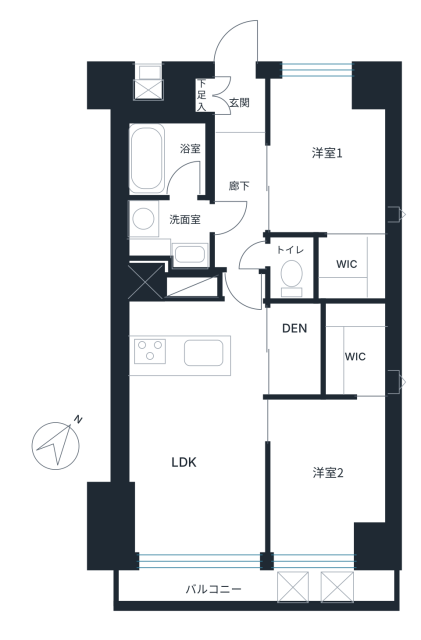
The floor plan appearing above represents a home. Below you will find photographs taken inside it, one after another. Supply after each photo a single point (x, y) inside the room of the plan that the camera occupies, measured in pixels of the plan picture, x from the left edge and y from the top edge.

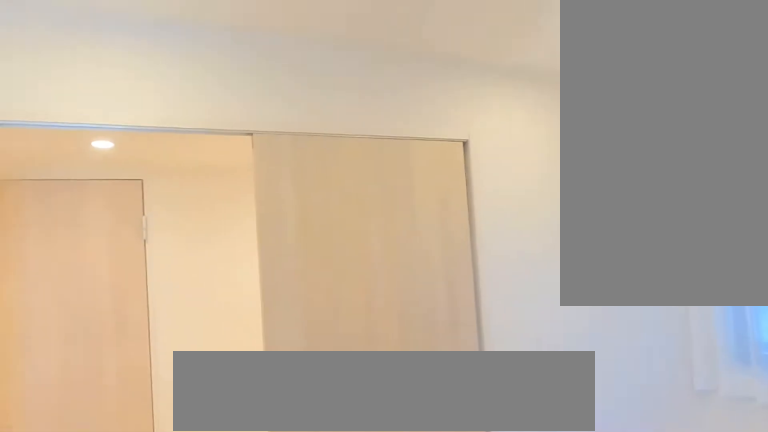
(331, 160)
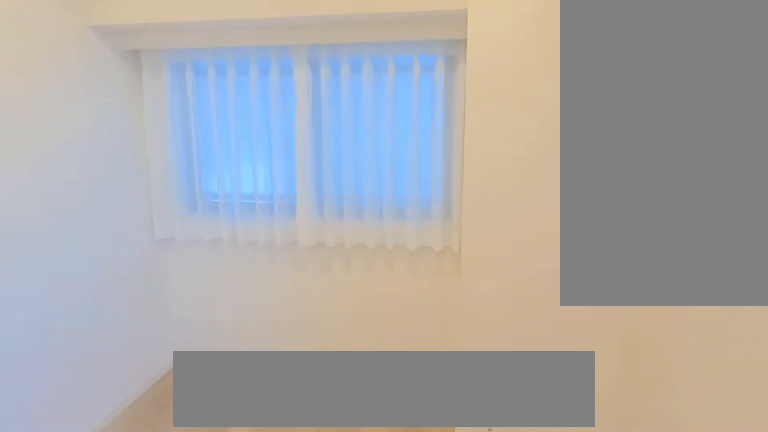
(331, 160)
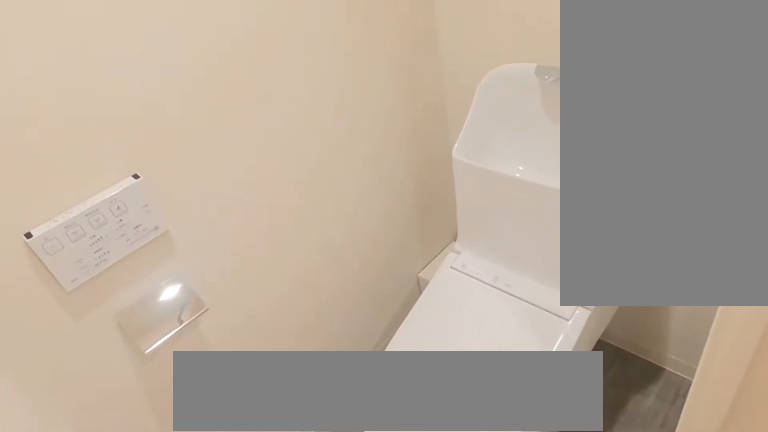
(296, 269)
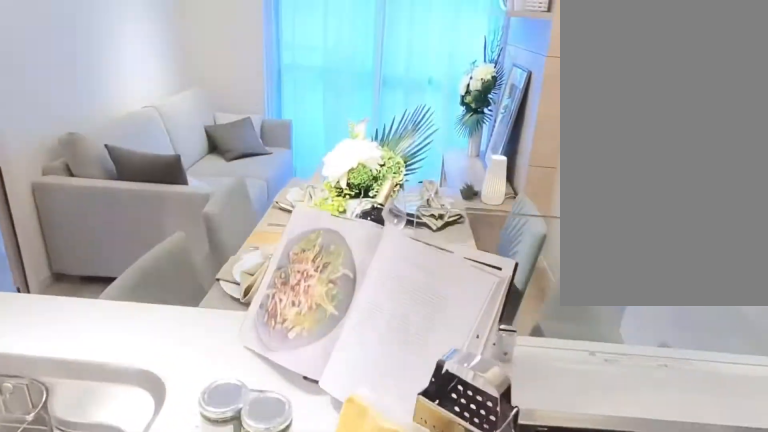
(182, 325)
